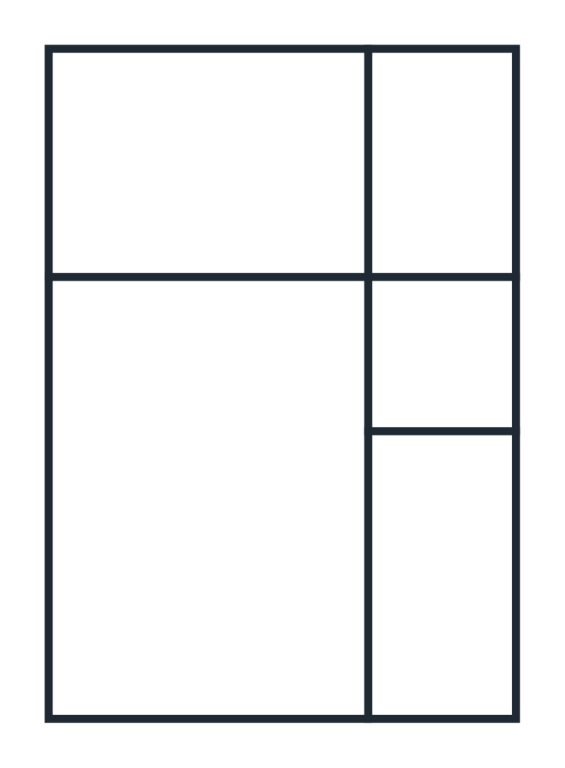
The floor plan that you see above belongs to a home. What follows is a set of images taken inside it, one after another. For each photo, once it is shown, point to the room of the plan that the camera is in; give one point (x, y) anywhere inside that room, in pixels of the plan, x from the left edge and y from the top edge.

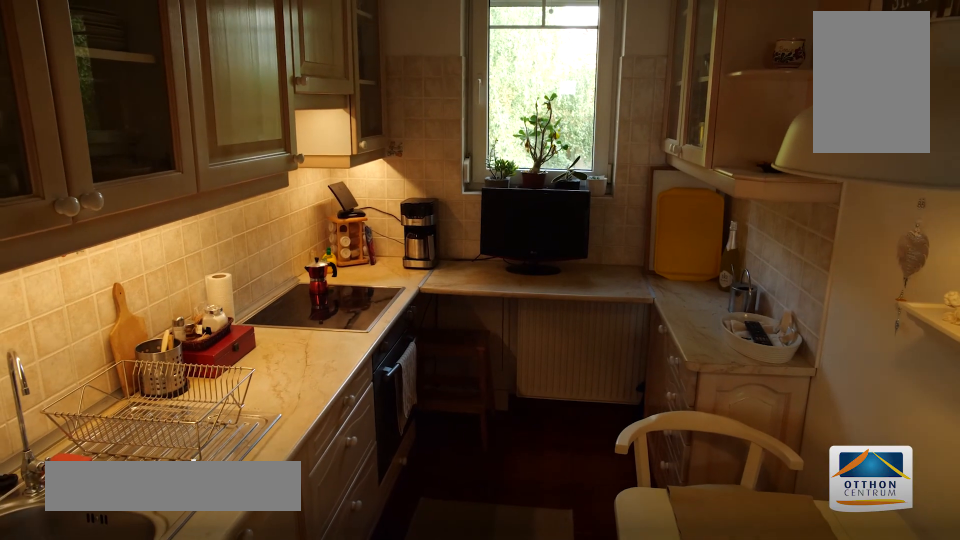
(435, 568)
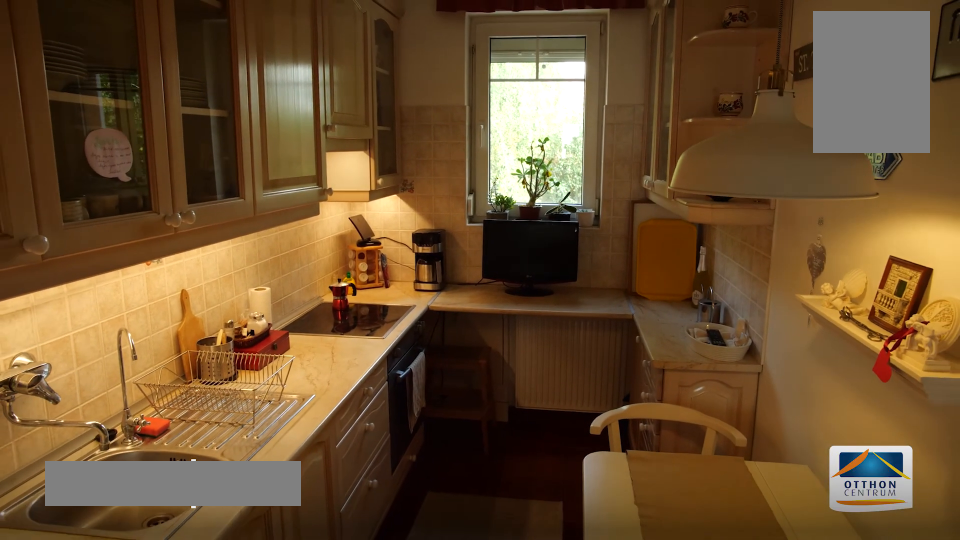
(435, 569)
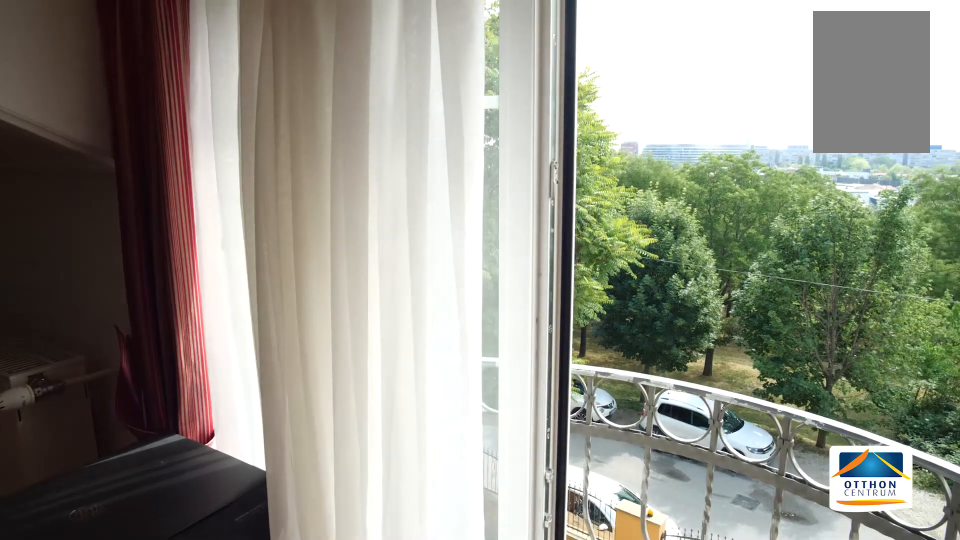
(219, 500)
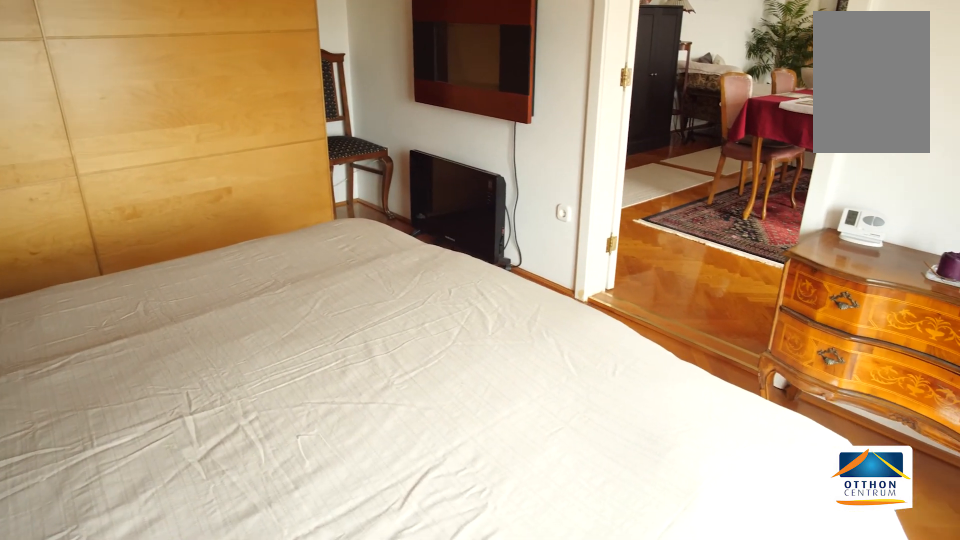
(219, 171)
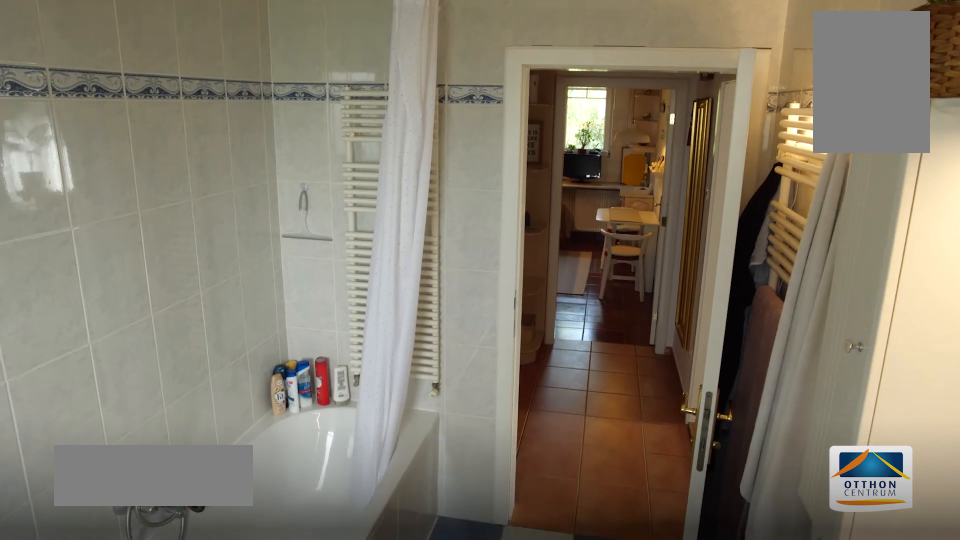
(440, 172)
